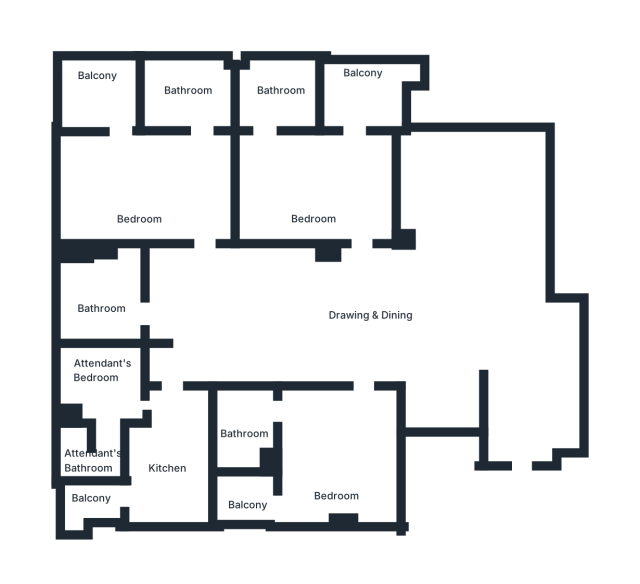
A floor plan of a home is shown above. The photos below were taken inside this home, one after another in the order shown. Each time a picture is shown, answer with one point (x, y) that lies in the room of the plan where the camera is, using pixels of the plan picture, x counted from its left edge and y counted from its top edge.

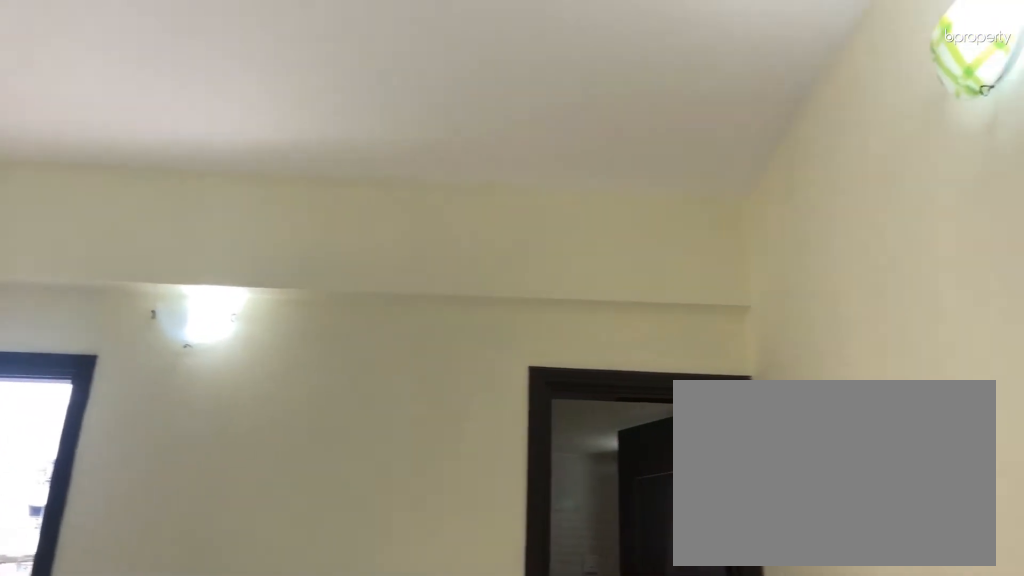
(146, 202)
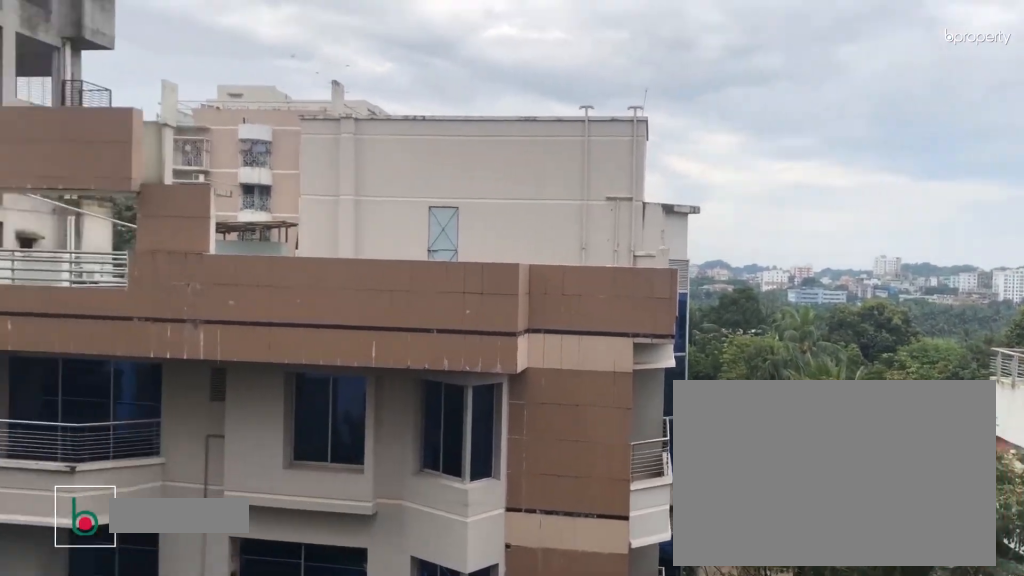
(97, 92)
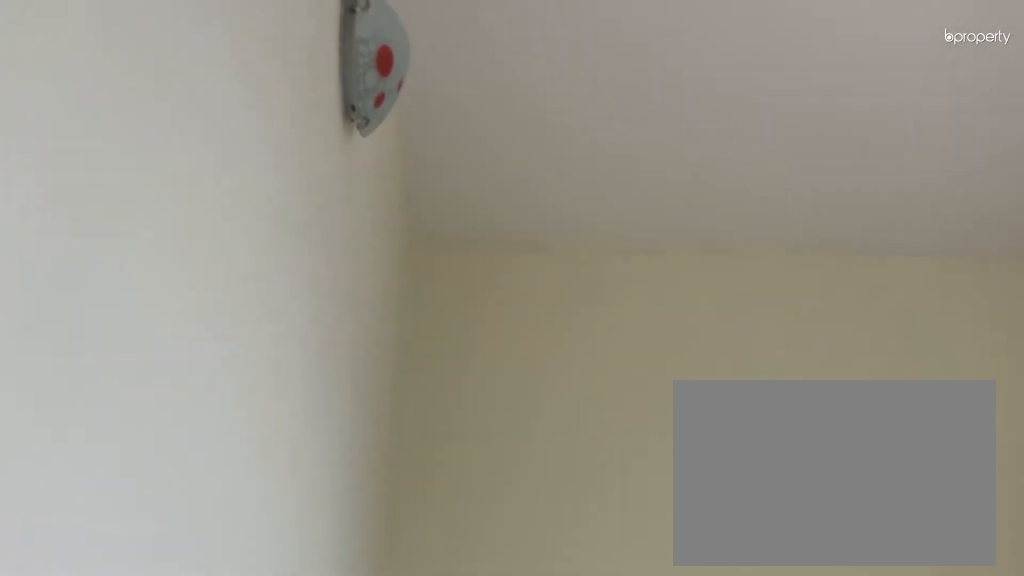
(317, 198)
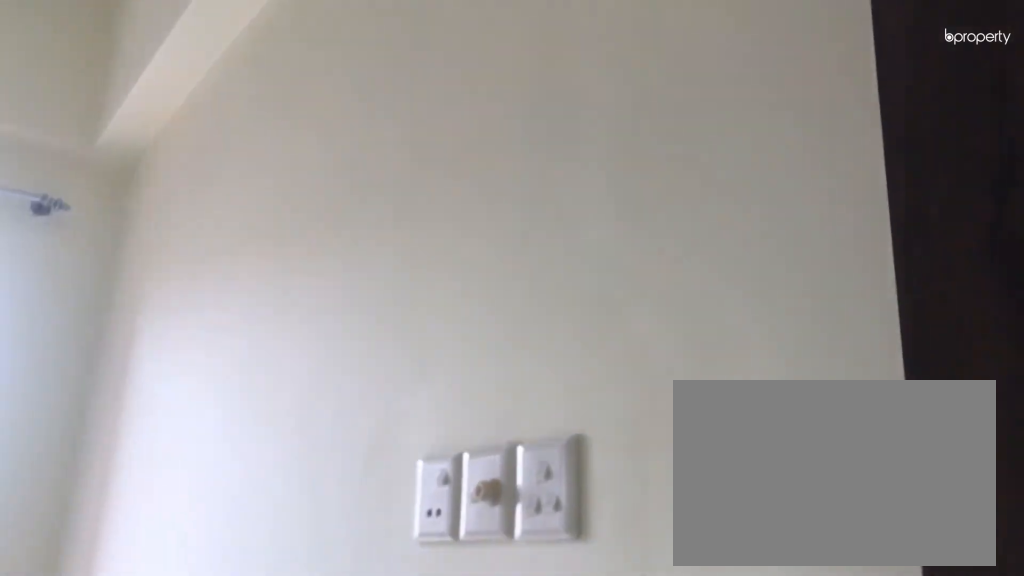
(317, 198)
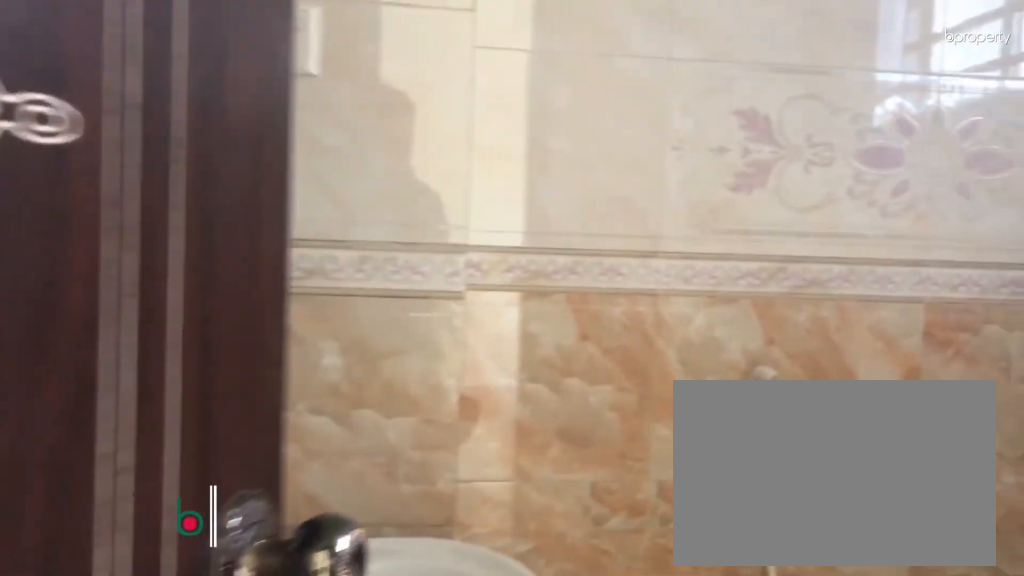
(281, 87)
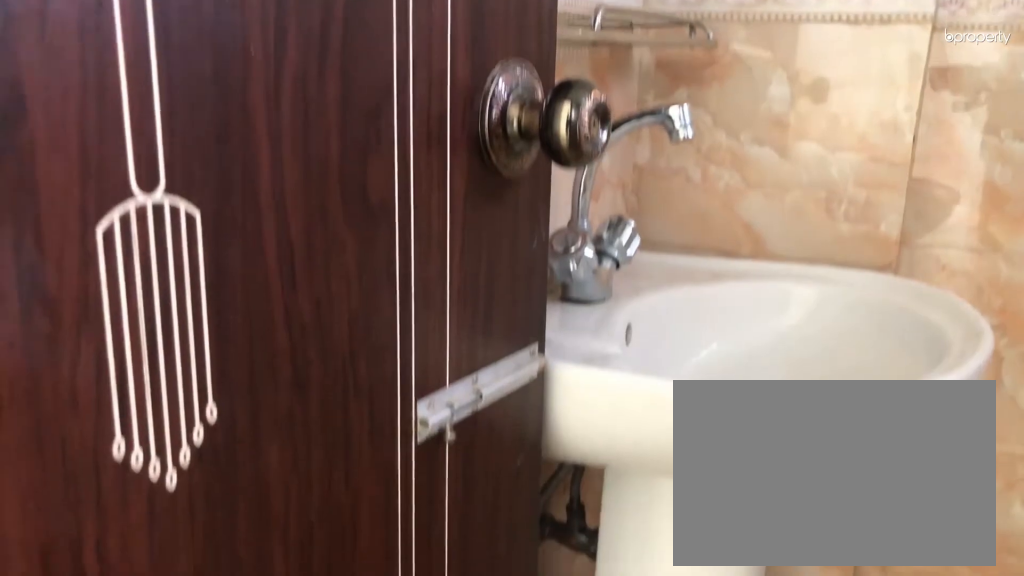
(281, 87)
